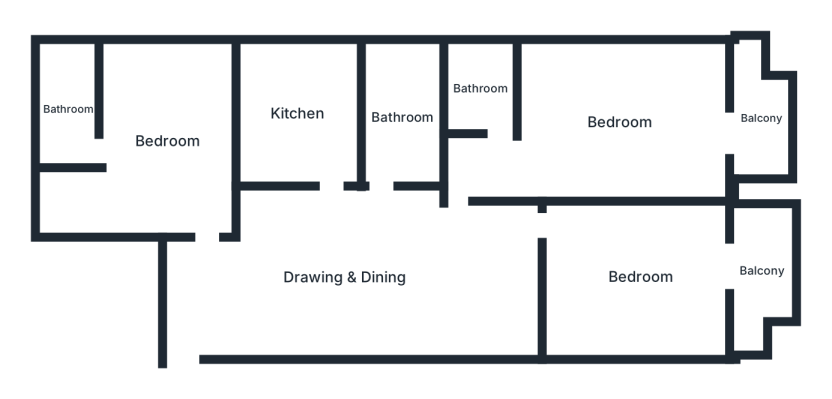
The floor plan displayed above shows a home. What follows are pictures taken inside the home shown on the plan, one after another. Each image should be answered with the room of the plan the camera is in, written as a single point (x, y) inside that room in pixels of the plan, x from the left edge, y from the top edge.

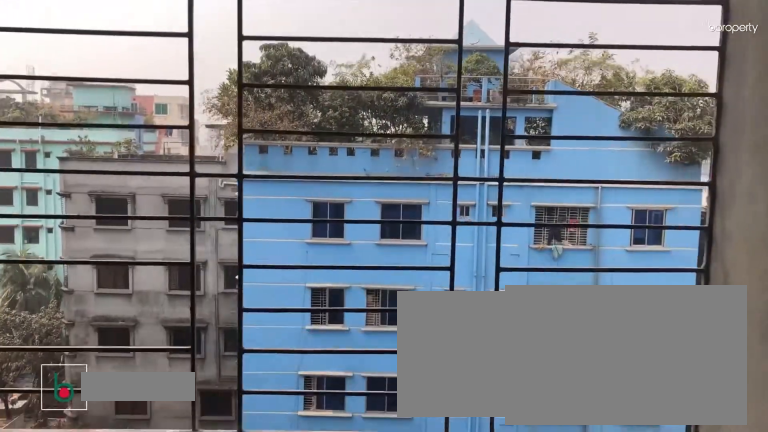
(760, 119)
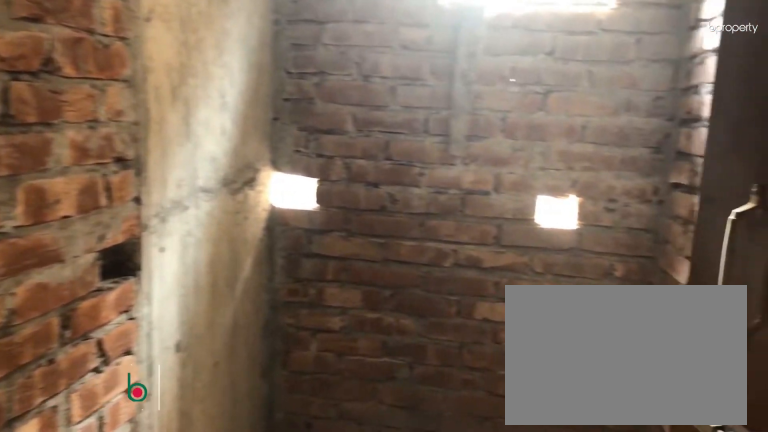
(480, 89)
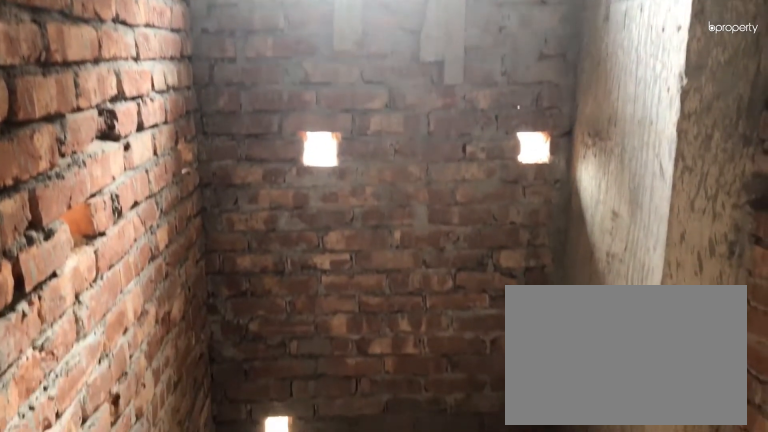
(402, 115)
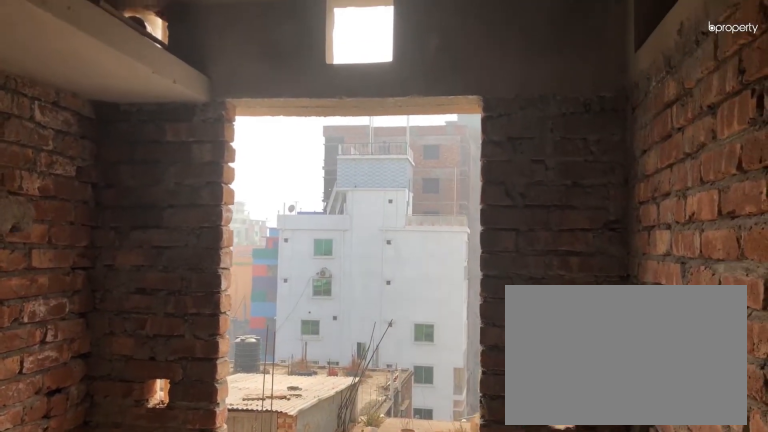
(298, 114)
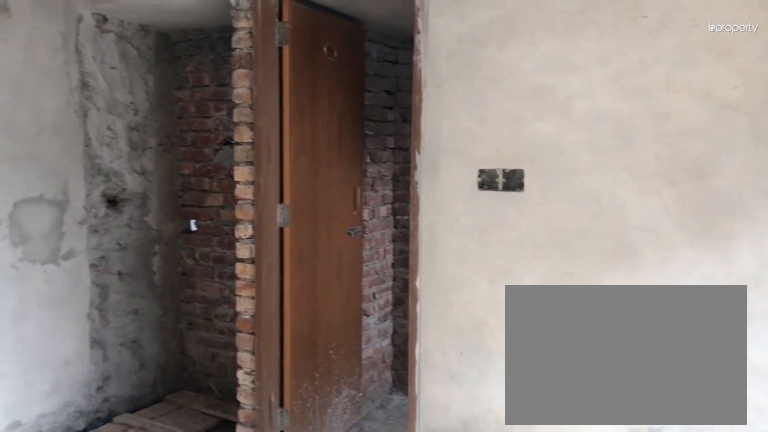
(166, 142)
